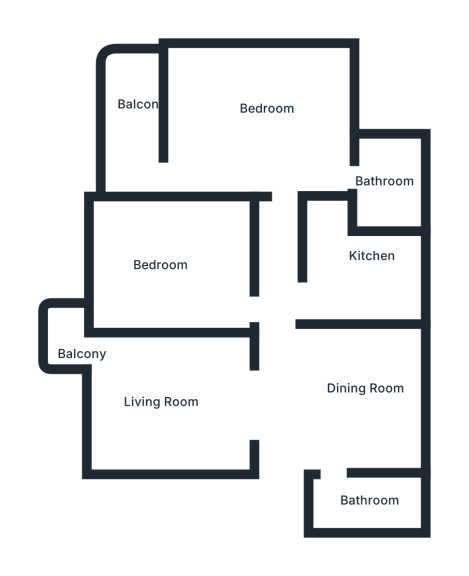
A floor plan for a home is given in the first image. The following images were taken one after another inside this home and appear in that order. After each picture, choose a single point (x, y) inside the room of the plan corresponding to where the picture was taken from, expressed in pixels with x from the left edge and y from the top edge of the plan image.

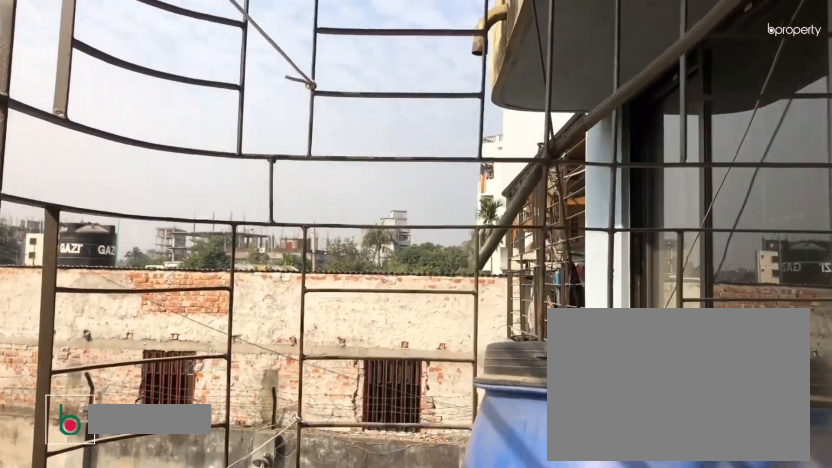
(64, 333)
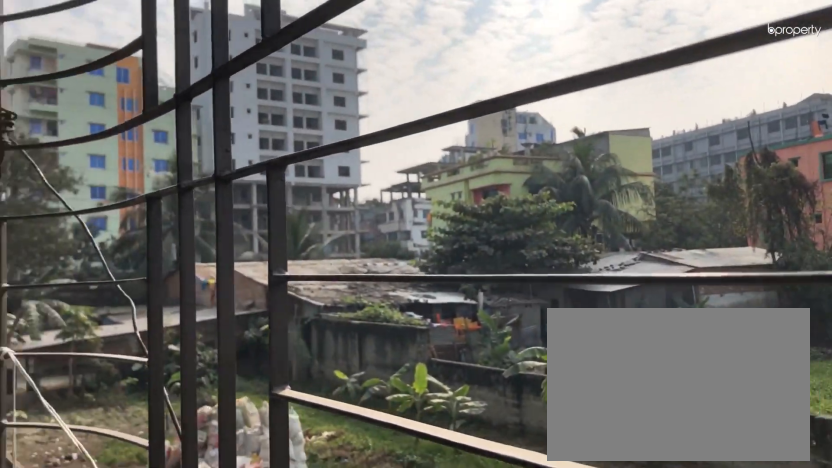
(64, 333)
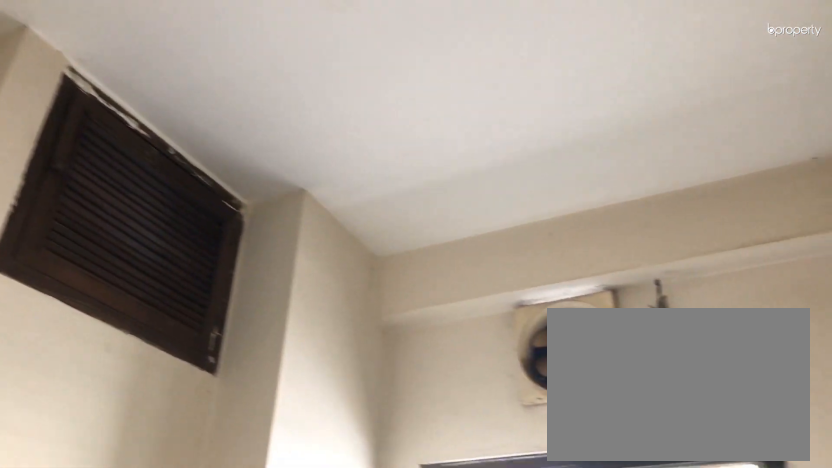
(347, 286)
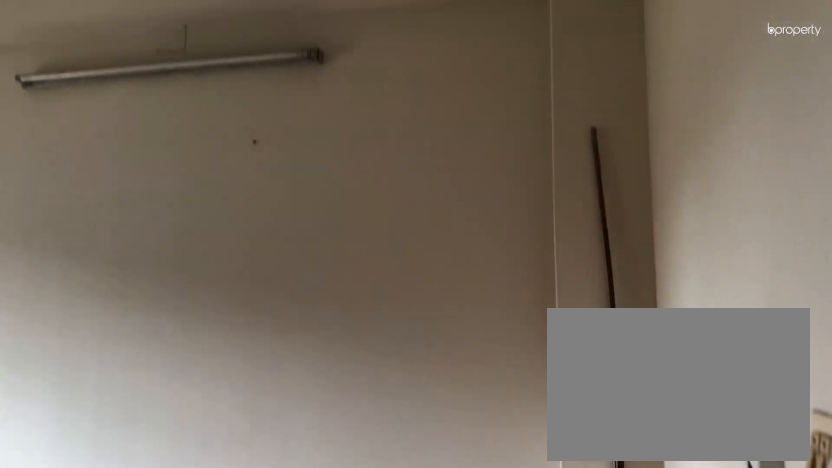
(168, 268)
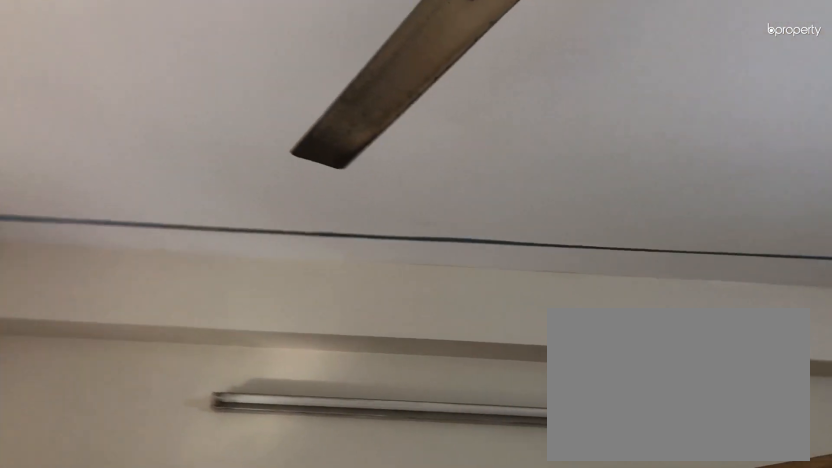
(260, 115)
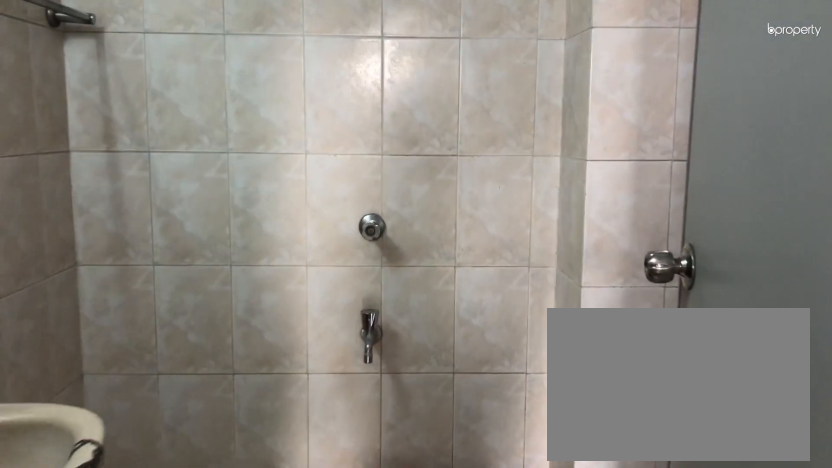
(389, 183)
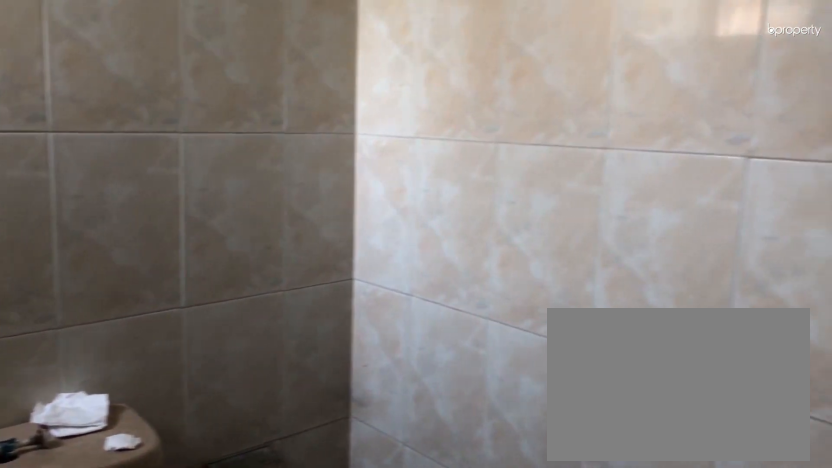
(389, 183)
